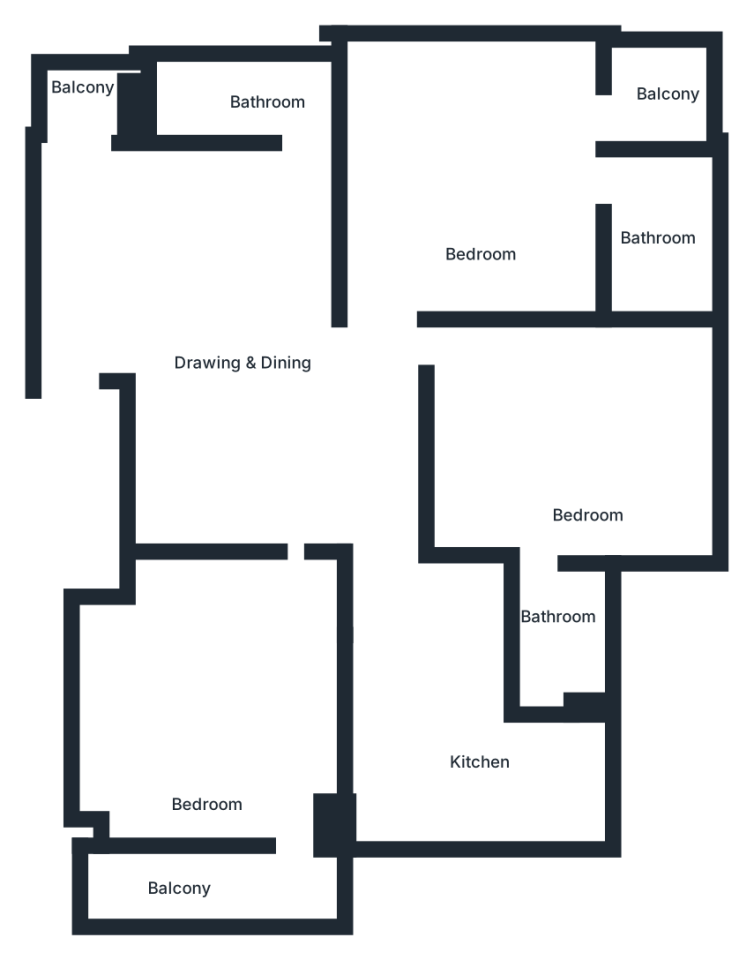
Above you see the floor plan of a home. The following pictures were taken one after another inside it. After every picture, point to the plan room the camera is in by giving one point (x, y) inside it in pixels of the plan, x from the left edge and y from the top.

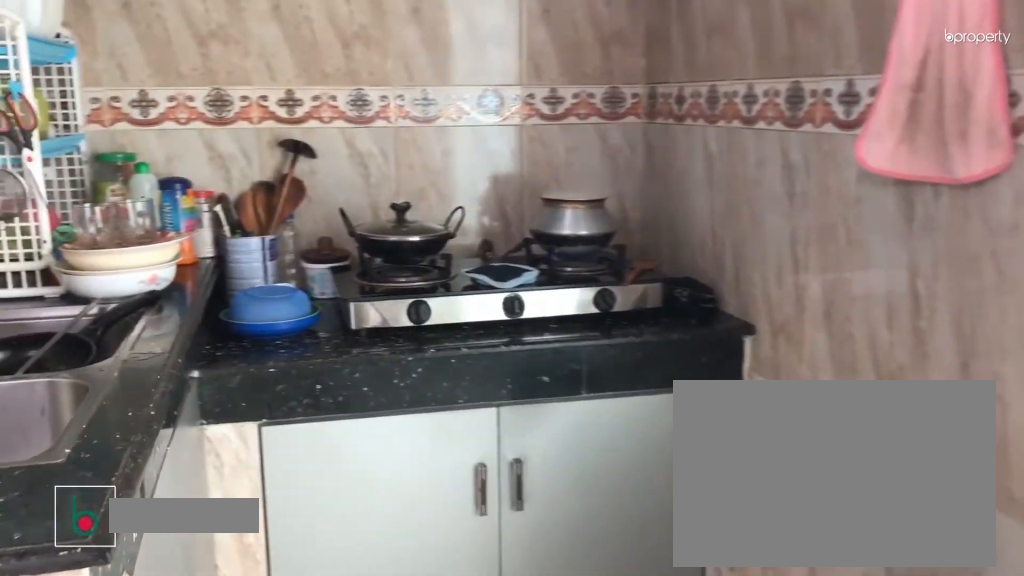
(496, 778)
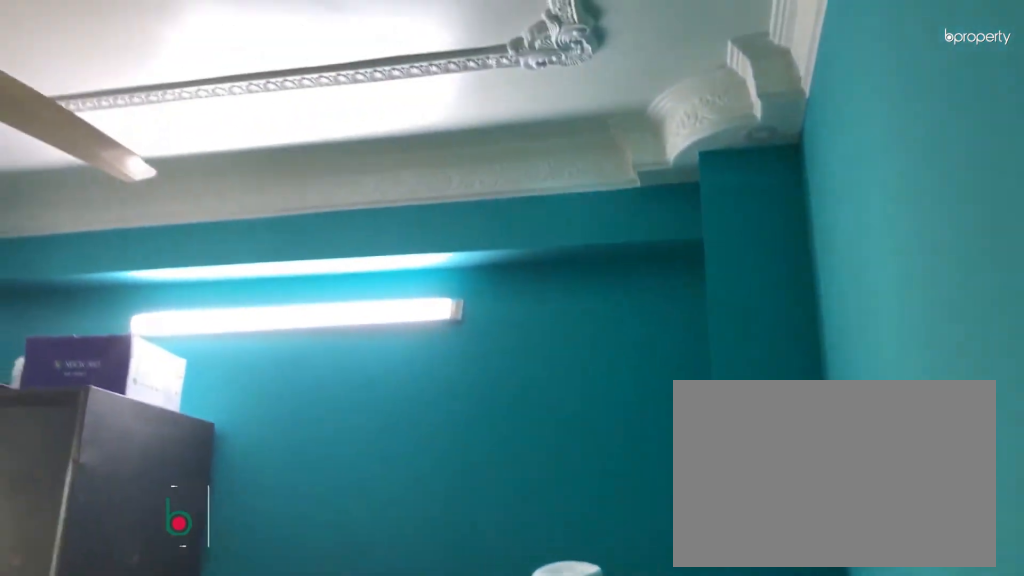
(228, 721)
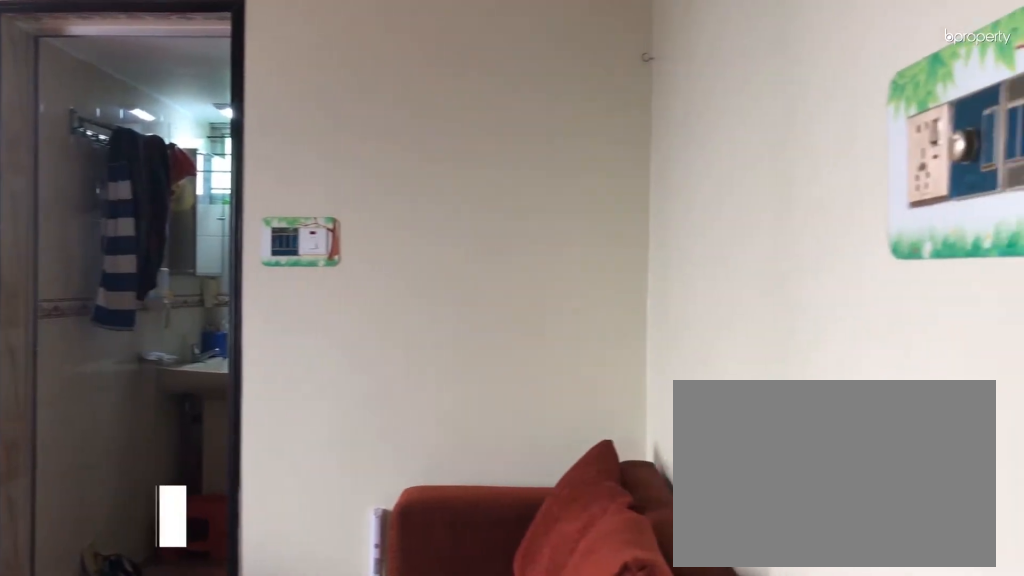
(482, 190)
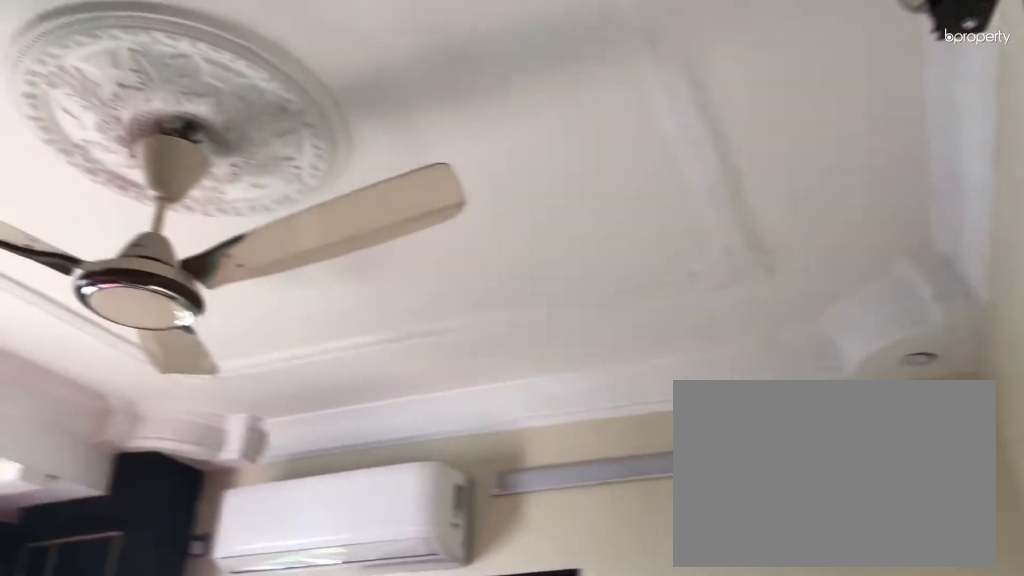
(482, 190)
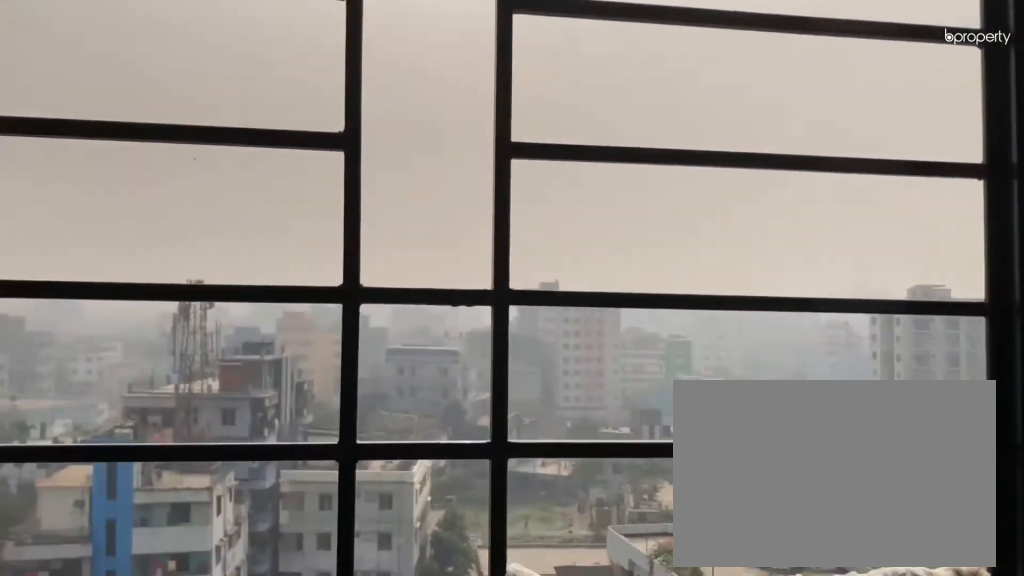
(671, 99)
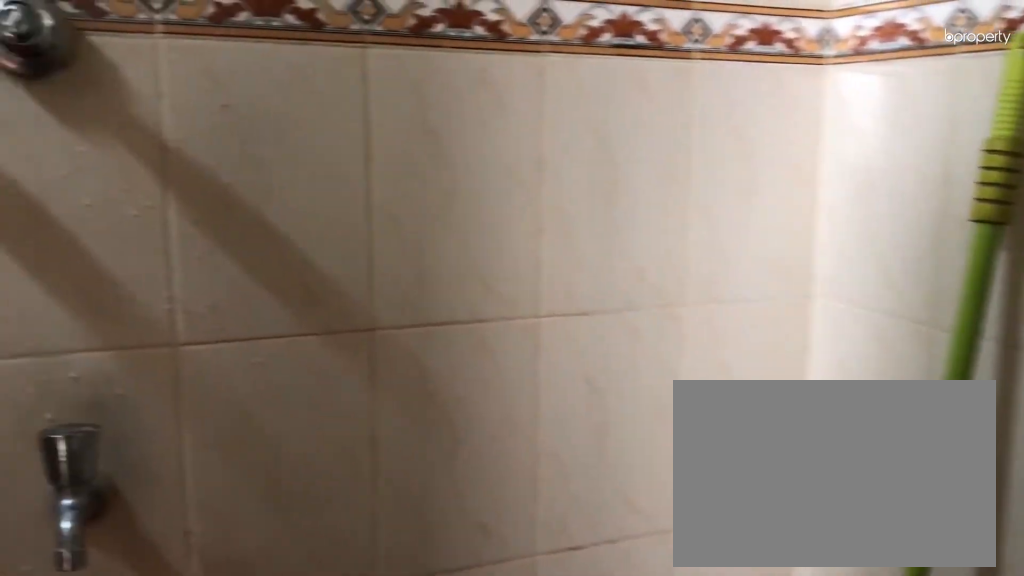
(659, 229)
